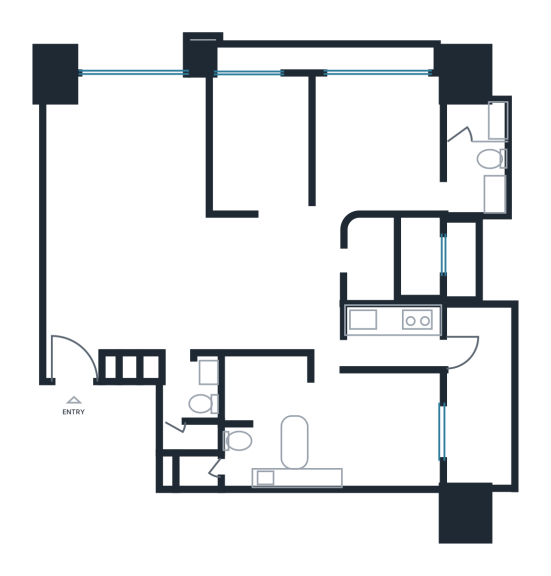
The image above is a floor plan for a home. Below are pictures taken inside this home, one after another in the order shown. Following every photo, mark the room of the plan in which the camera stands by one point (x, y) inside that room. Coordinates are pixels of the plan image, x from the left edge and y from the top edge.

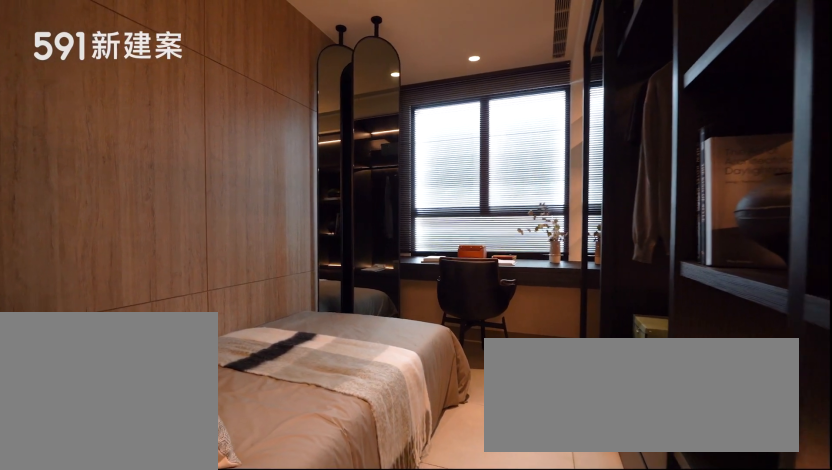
(256, 141)
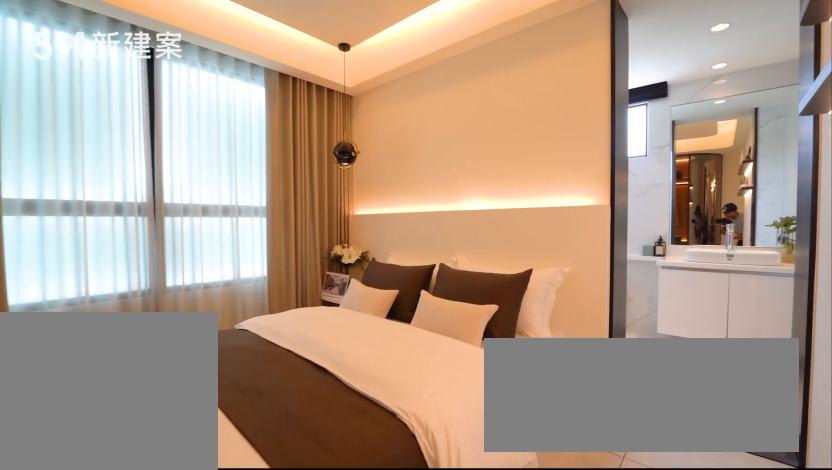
(377, 141)
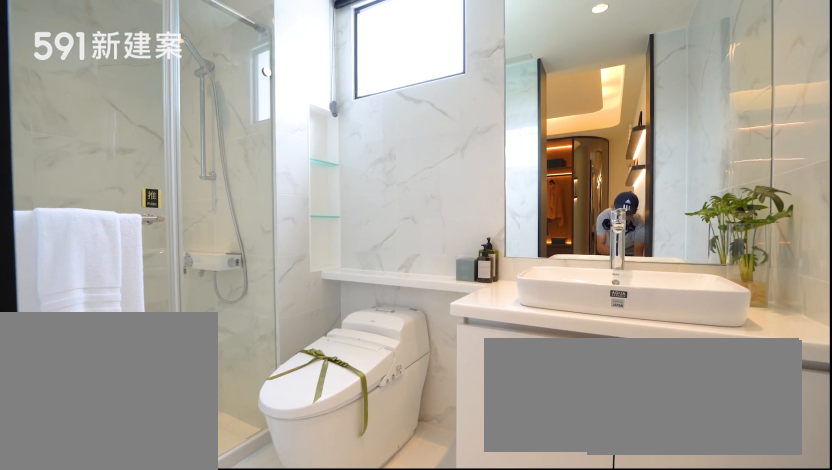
(476, 154)
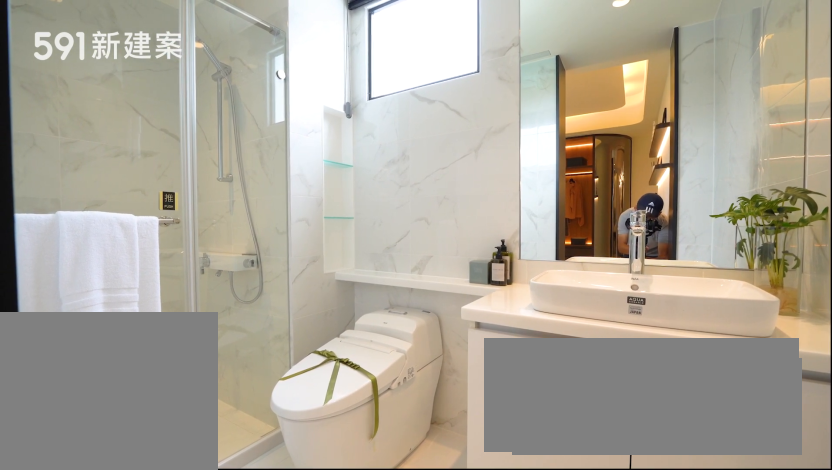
(476, 154)
